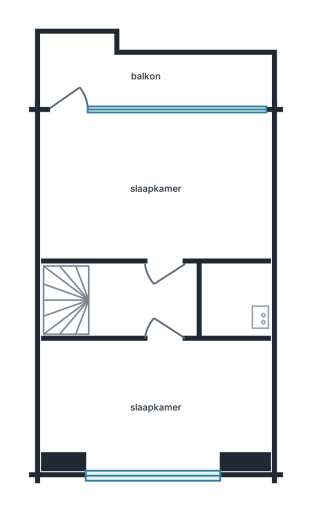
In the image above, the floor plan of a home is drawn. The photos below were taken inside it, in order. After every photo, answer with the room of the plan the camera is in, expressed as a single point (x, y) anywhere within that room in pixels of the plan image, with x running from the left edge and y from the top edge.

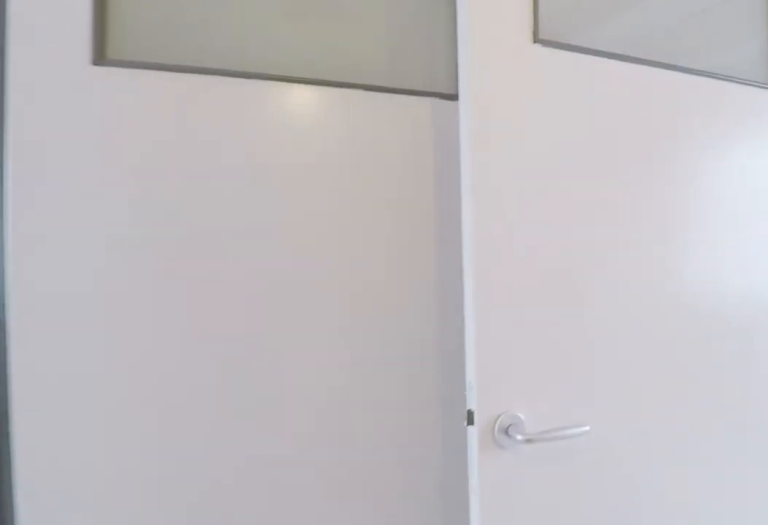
(142, 300)
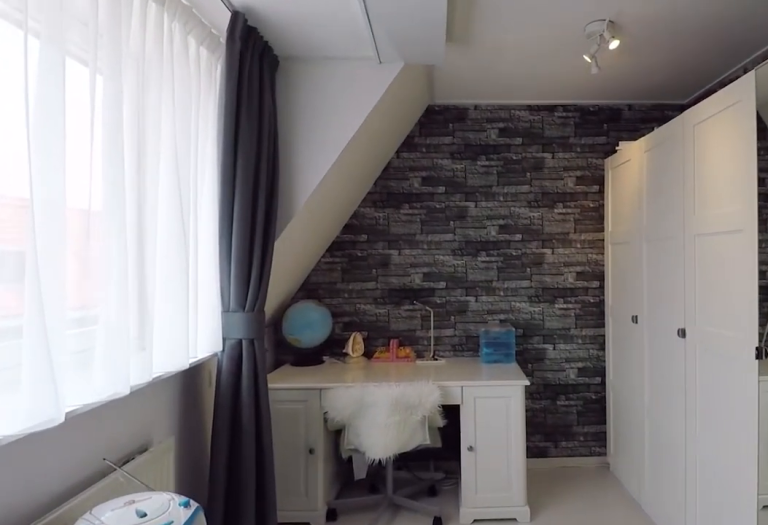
(155, 403)
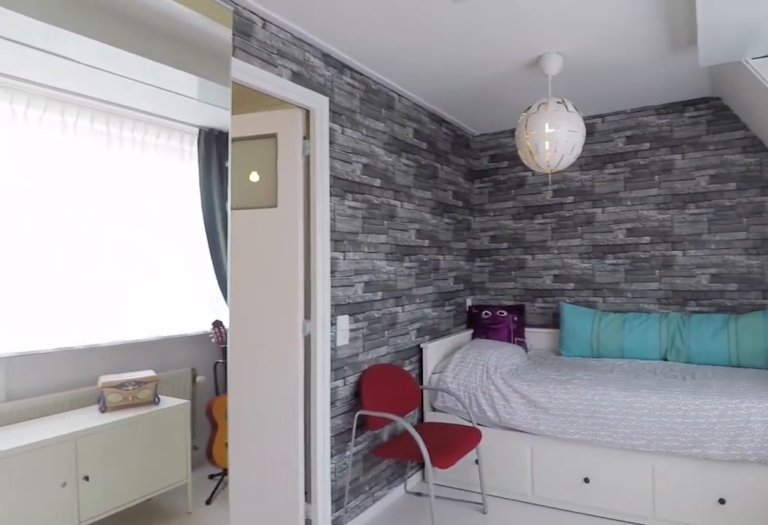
(155, 403)
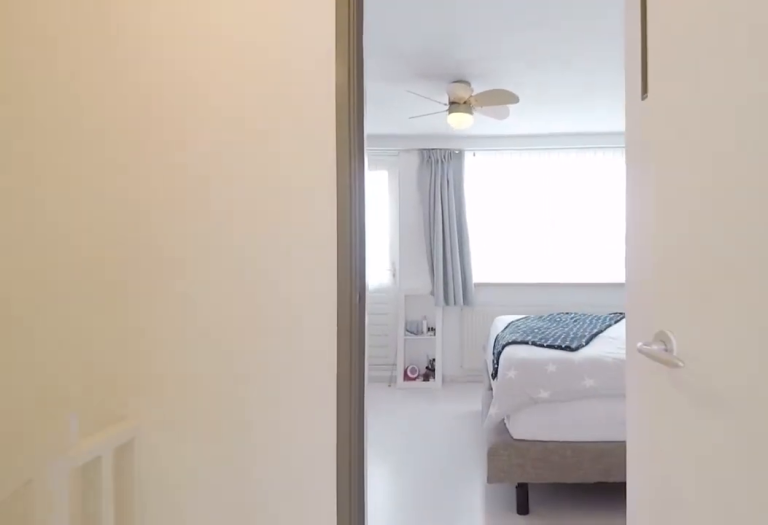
(141, 302)
